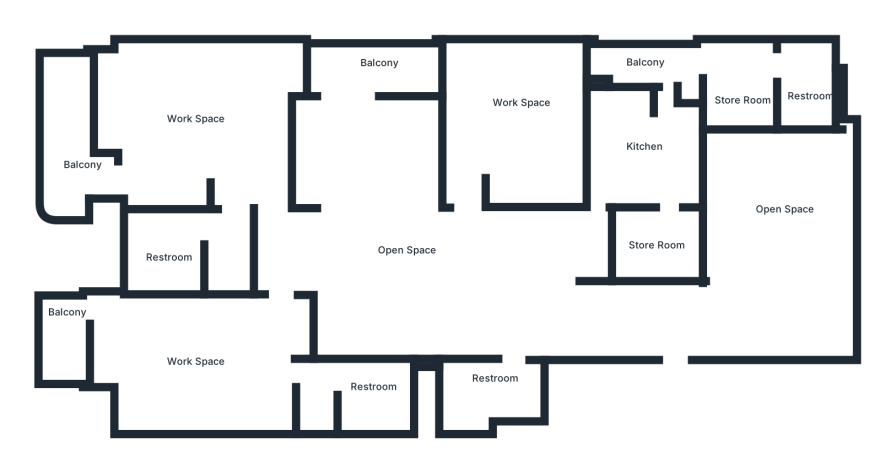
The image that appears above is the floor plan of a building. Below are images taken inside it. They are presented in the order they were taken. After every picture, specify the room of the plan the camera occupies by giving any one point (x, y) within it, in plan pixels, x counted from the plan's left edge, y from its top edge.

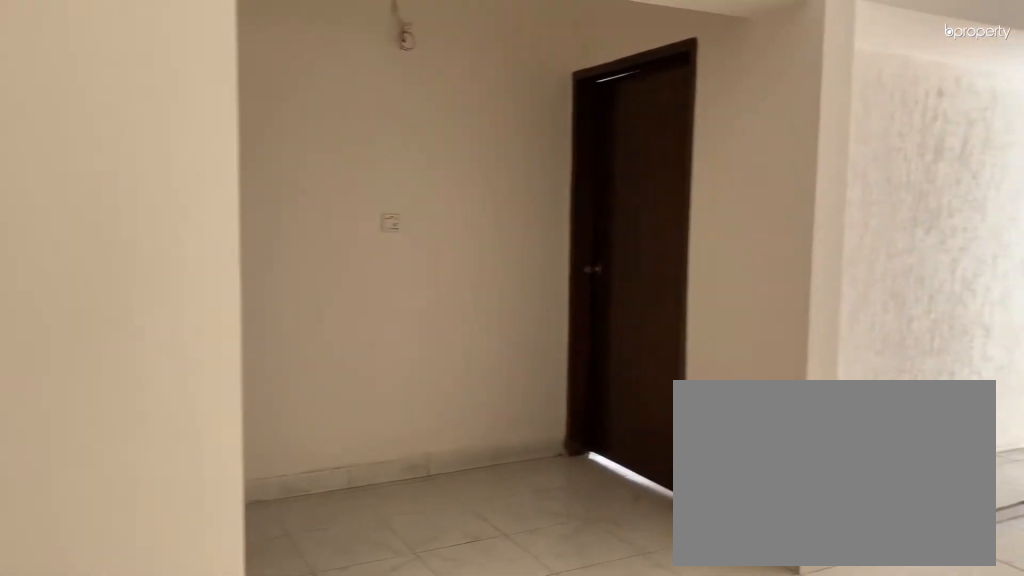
(392, 287)
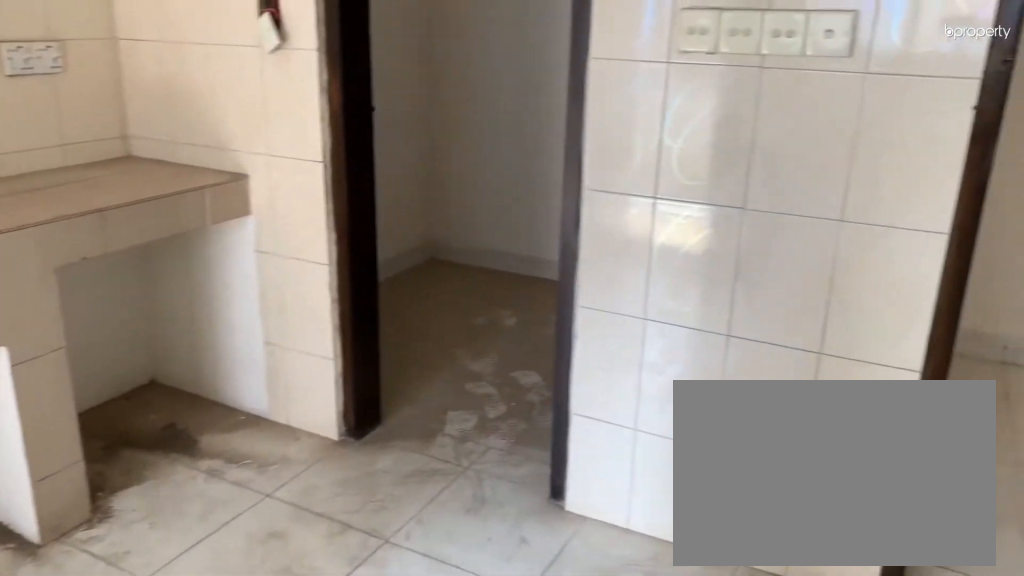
(657, 157)
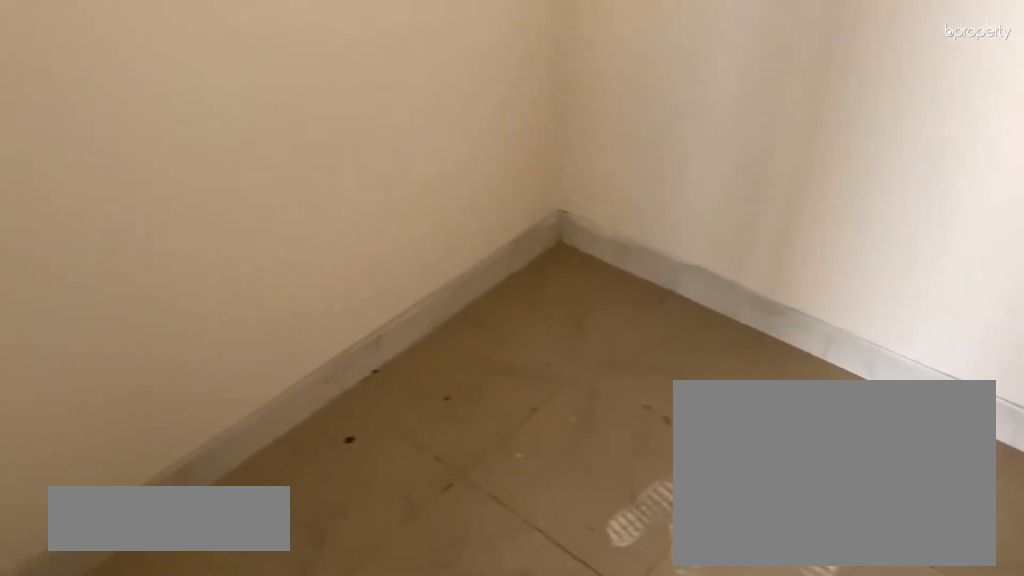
(659, 248)
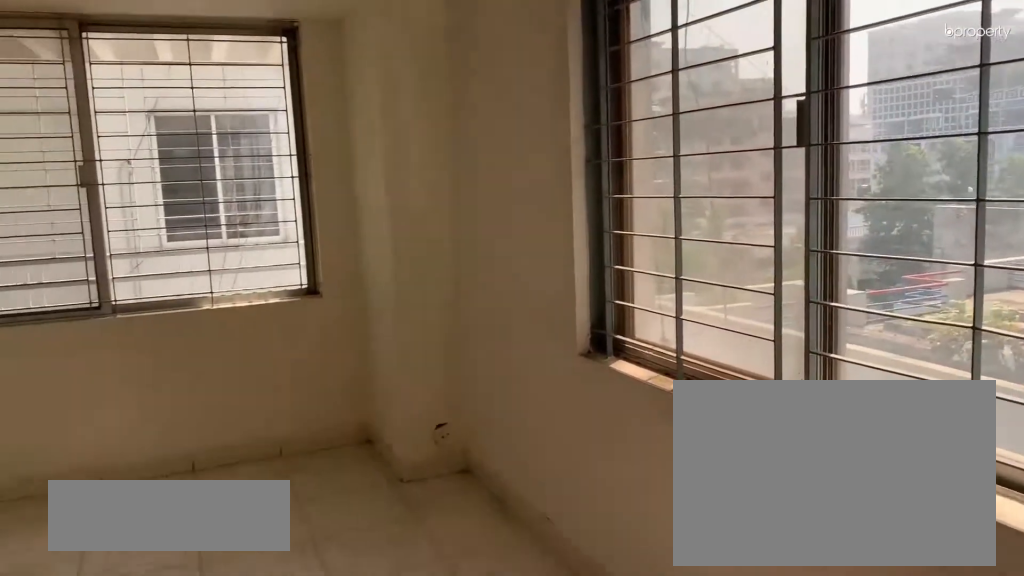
(212, 125)
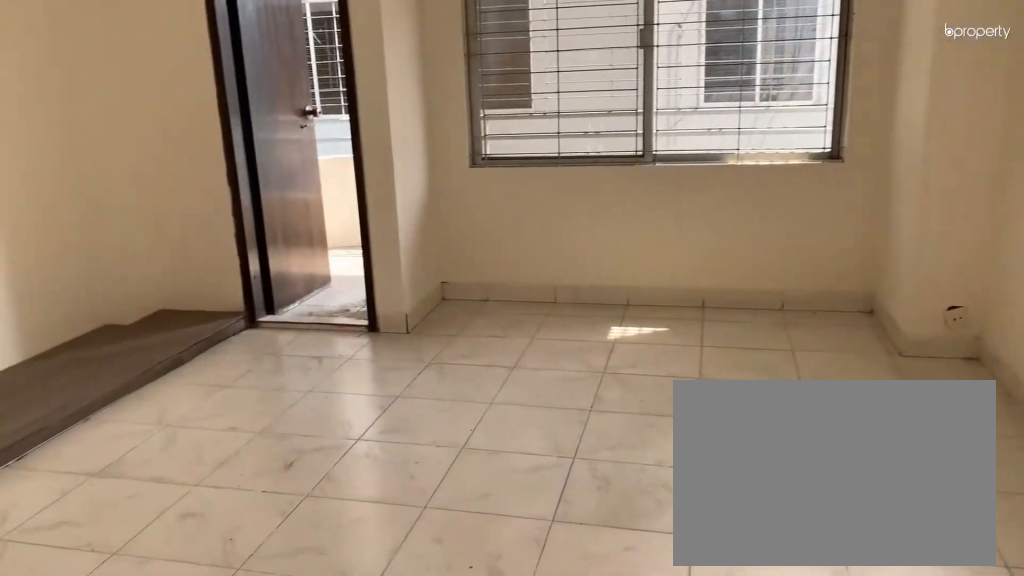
(212, 125)
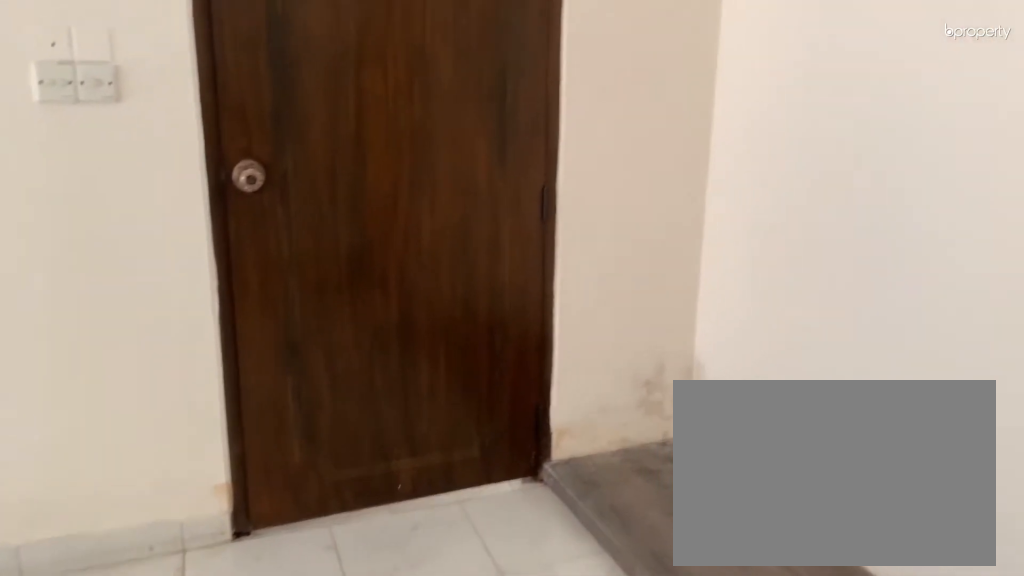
(208, 369)
